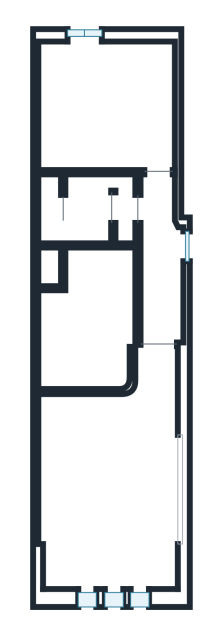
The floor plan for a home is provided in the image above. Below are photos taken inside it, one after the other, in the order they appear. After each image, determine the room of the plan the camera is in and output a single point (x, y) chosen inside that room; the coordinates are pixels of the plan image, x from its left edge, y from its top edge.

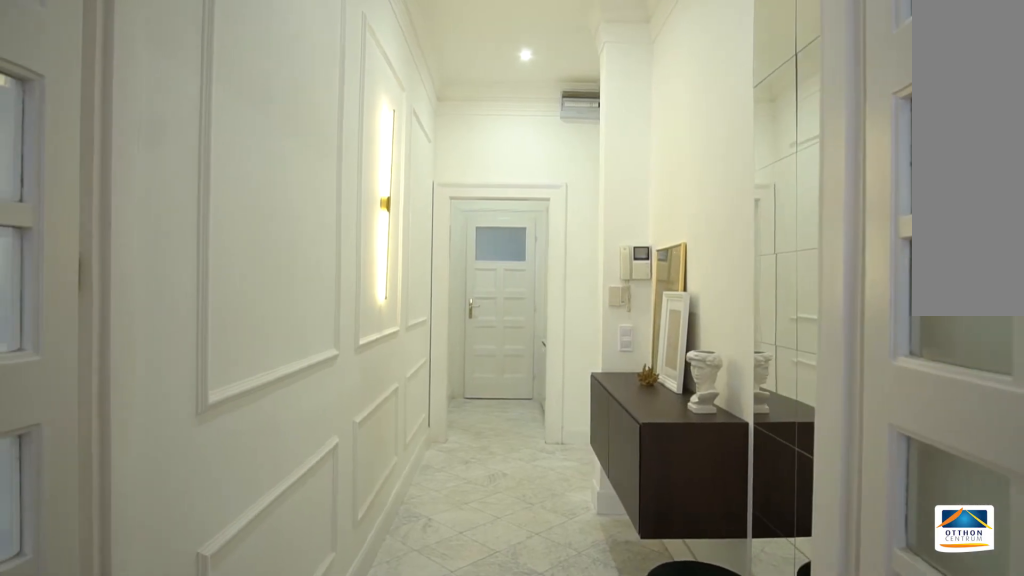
(162, 269)
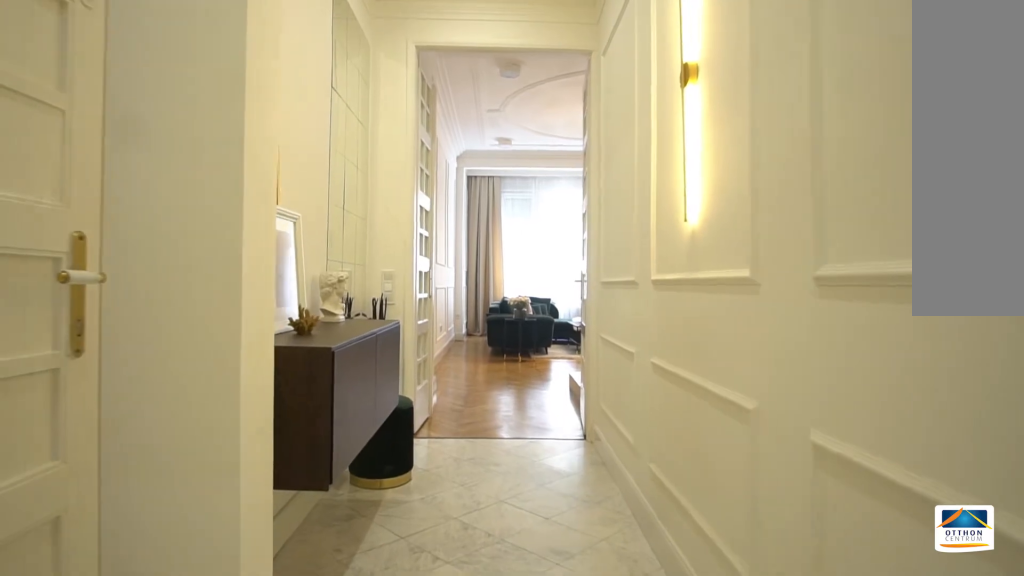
(162, 269)
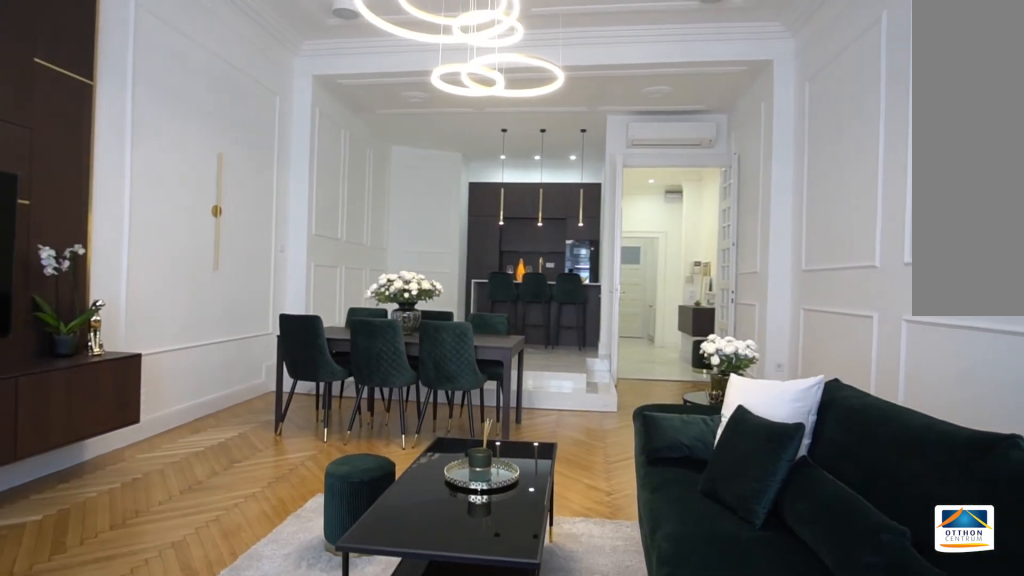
(107, 488)
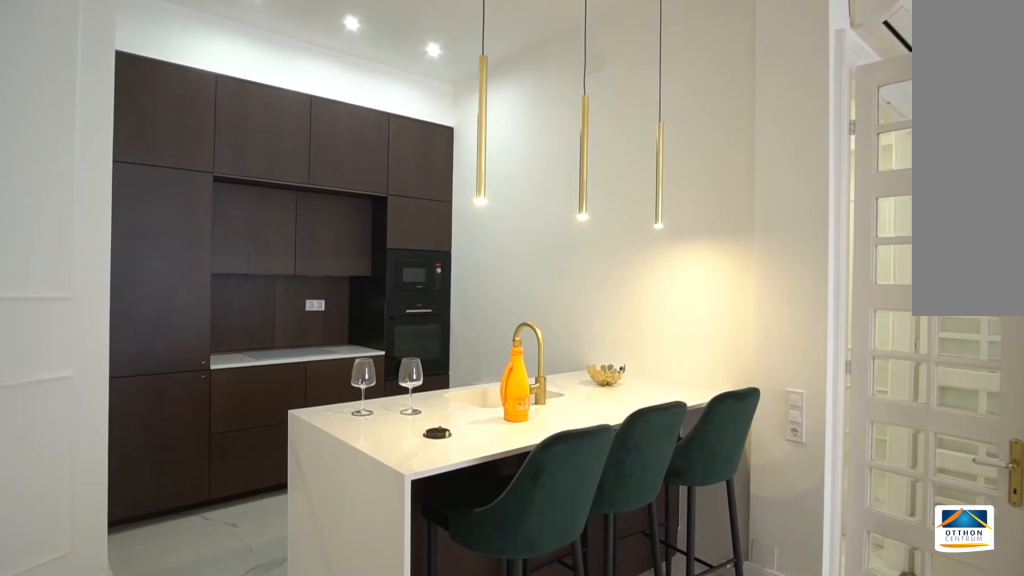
(93, 323)
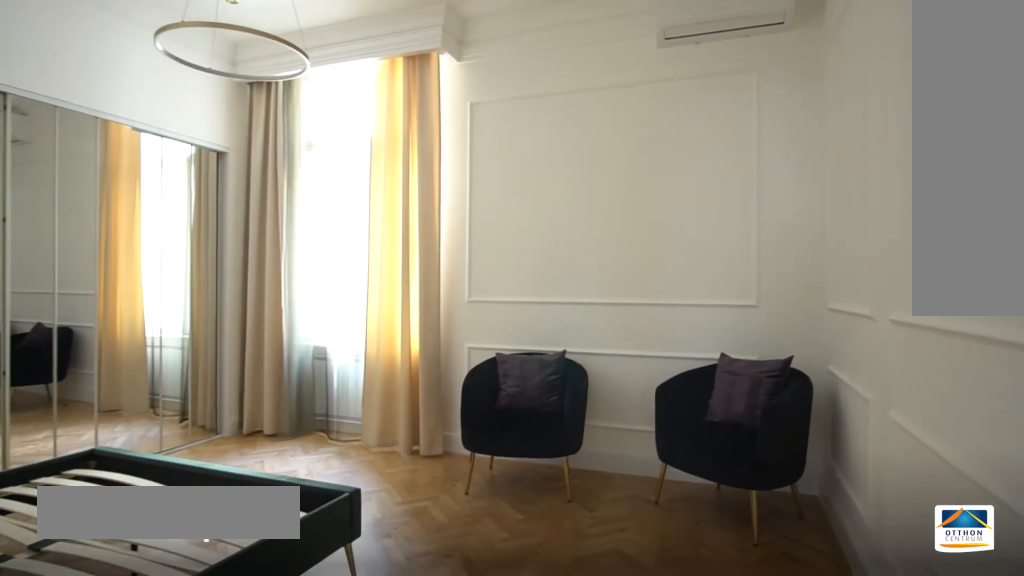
(112, 113)
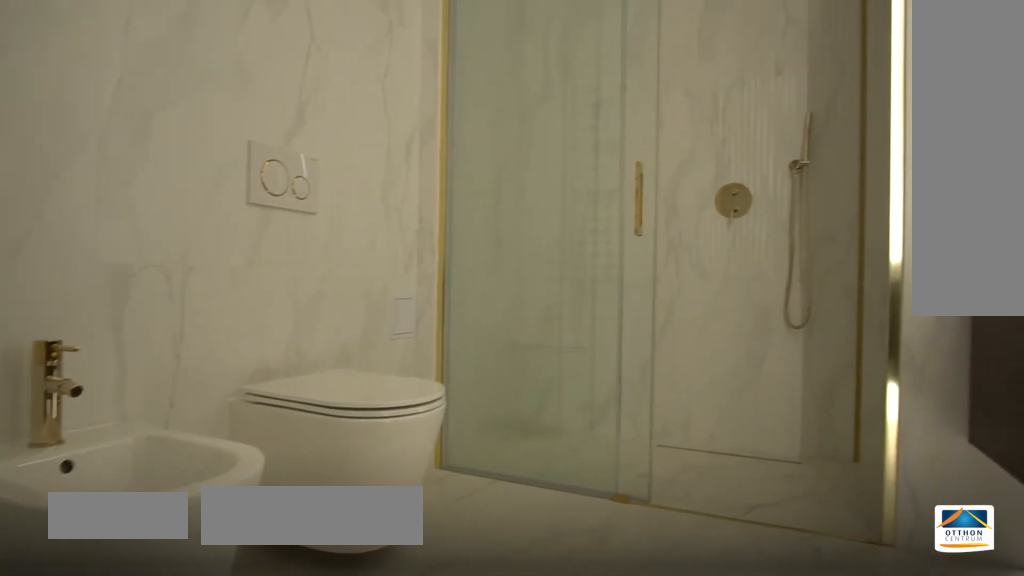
(88, 207)
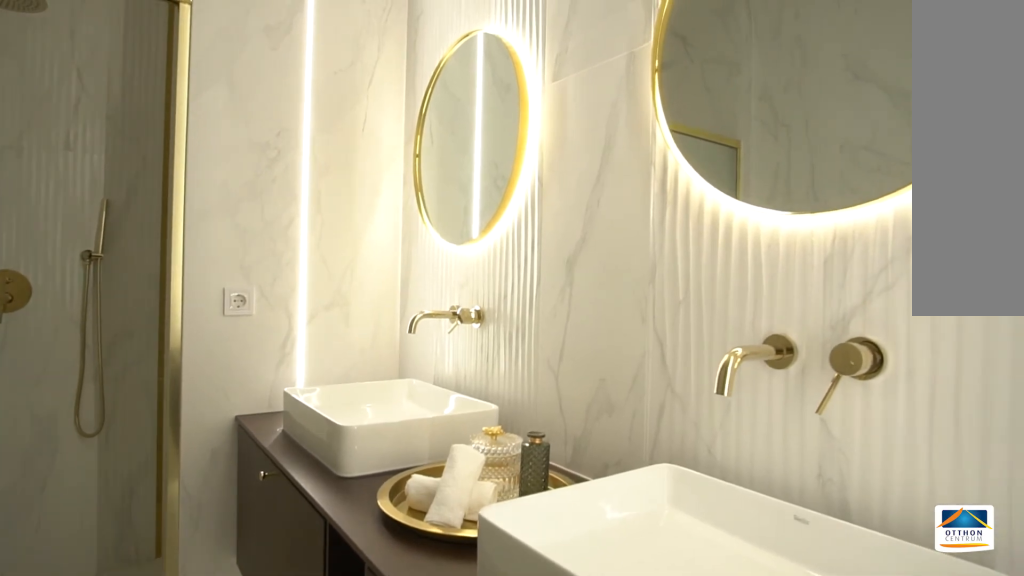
(88, 207)
